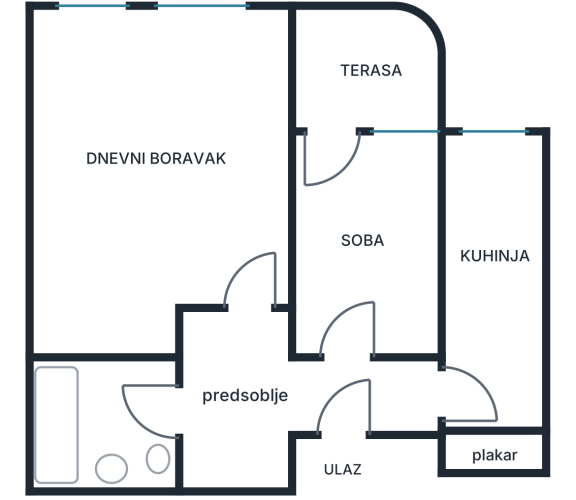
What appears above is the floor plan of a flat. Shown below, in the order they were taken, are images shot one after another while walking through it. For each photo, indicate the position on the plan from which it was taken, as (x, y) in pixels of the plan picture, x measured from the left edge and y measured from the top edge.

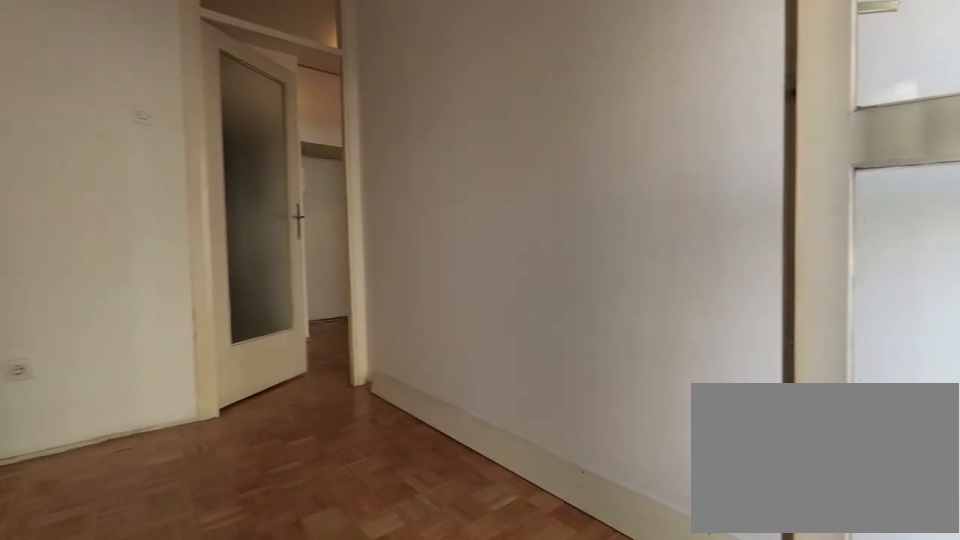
(361, 145)
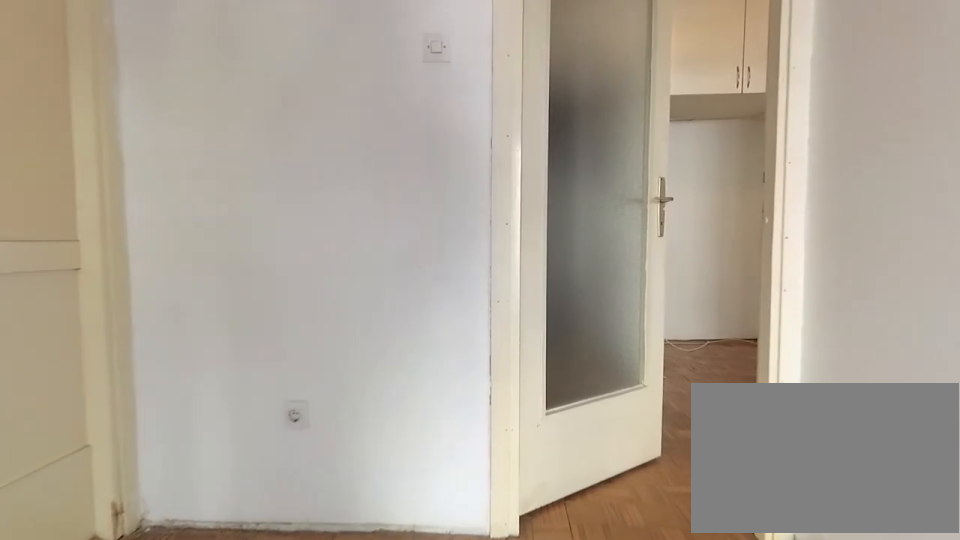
(345, 231)
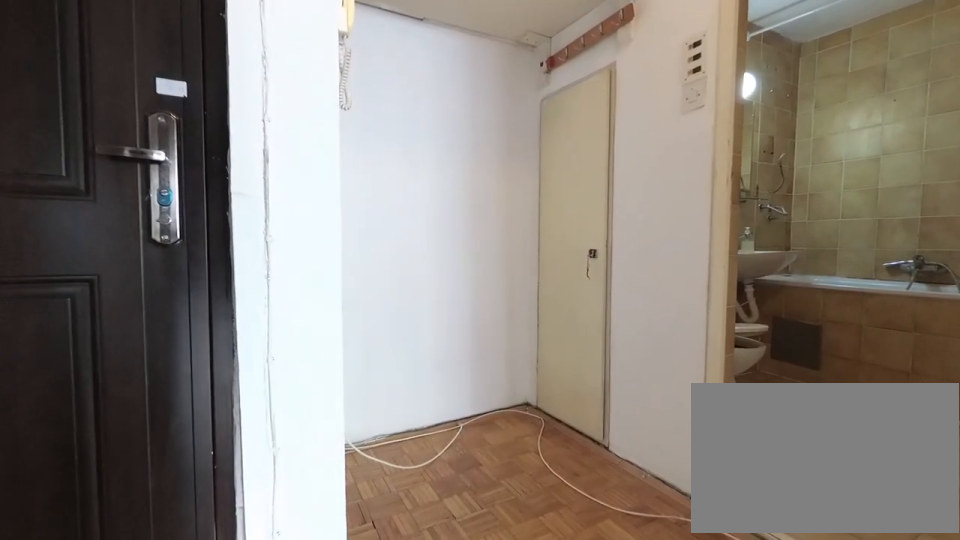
(349, 351)
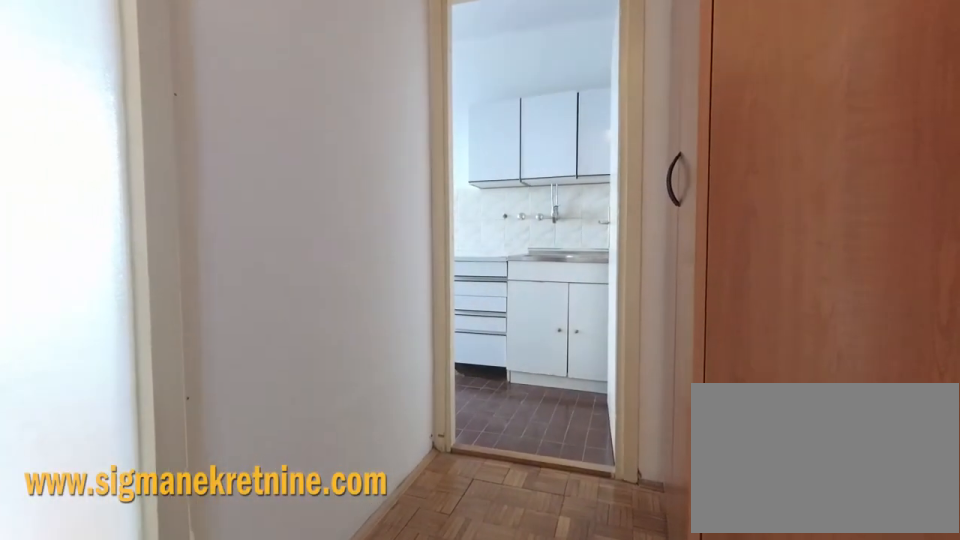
(342, 400)
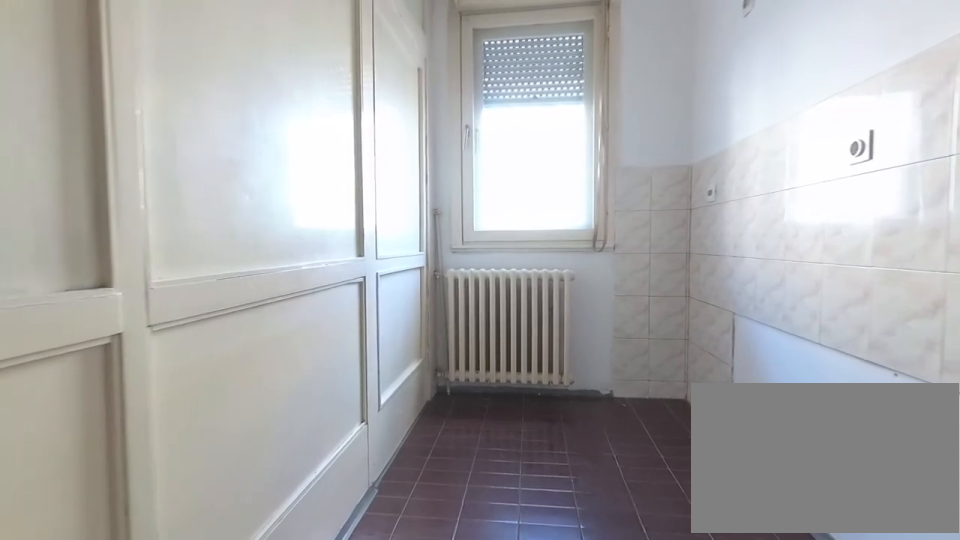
(492, 328)
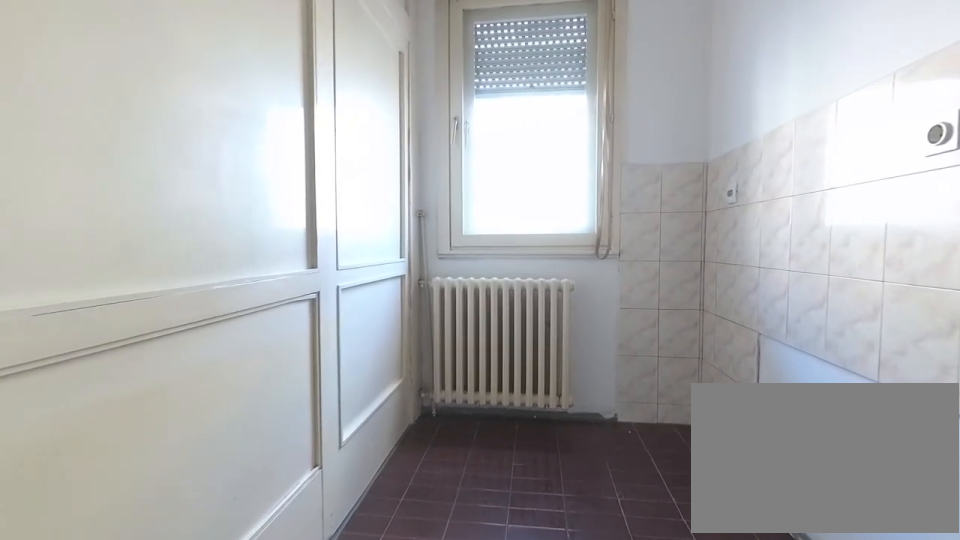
(491, 306)
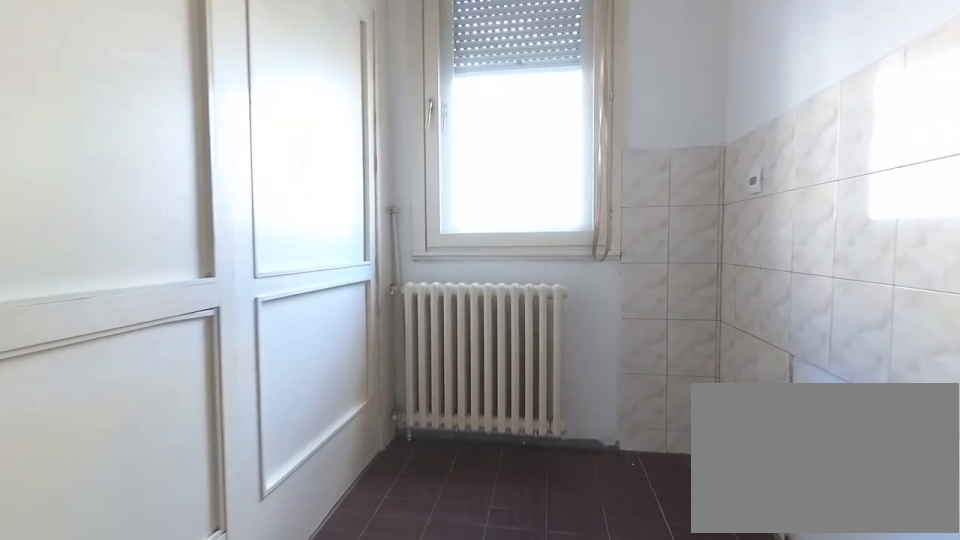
(491, 287)
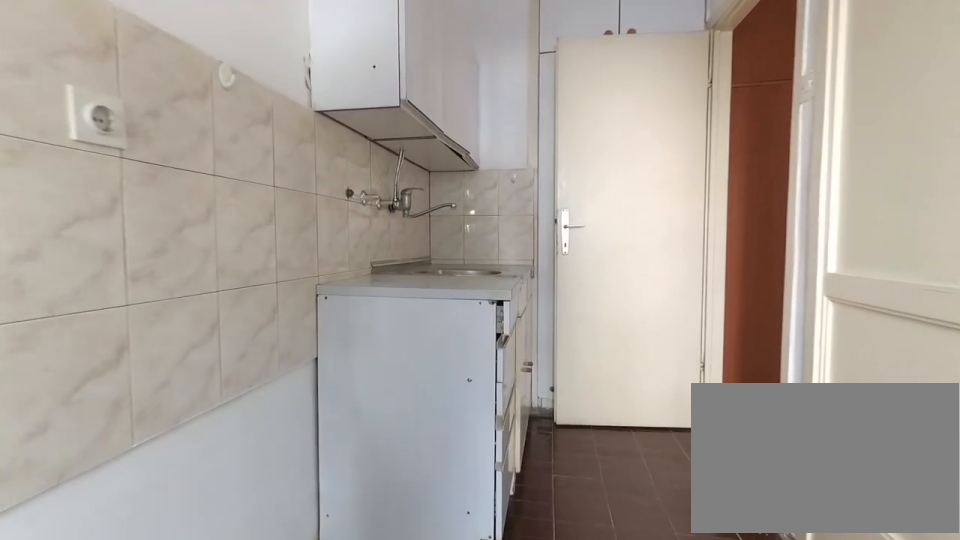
(491, 231)
